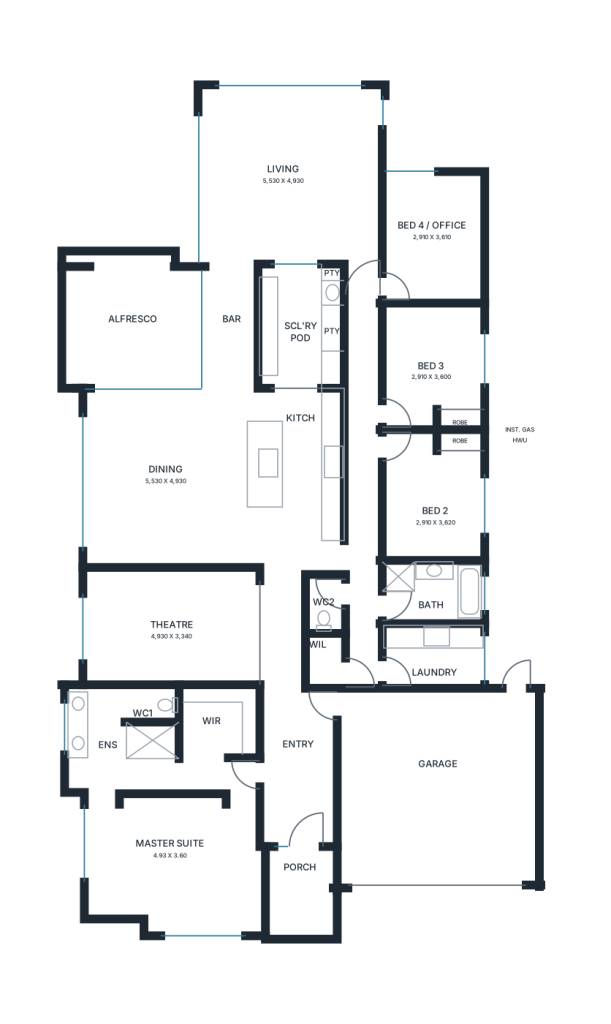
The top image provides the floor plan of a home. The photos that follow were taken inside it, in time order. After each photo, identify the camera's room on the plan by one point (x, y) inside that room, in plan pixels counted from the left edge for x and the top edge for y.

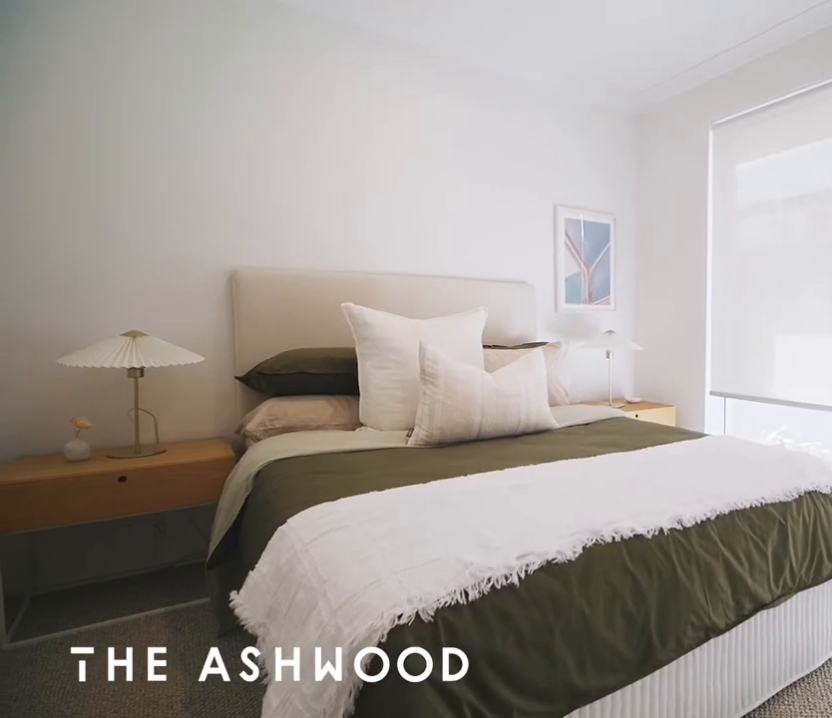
(432, 367)
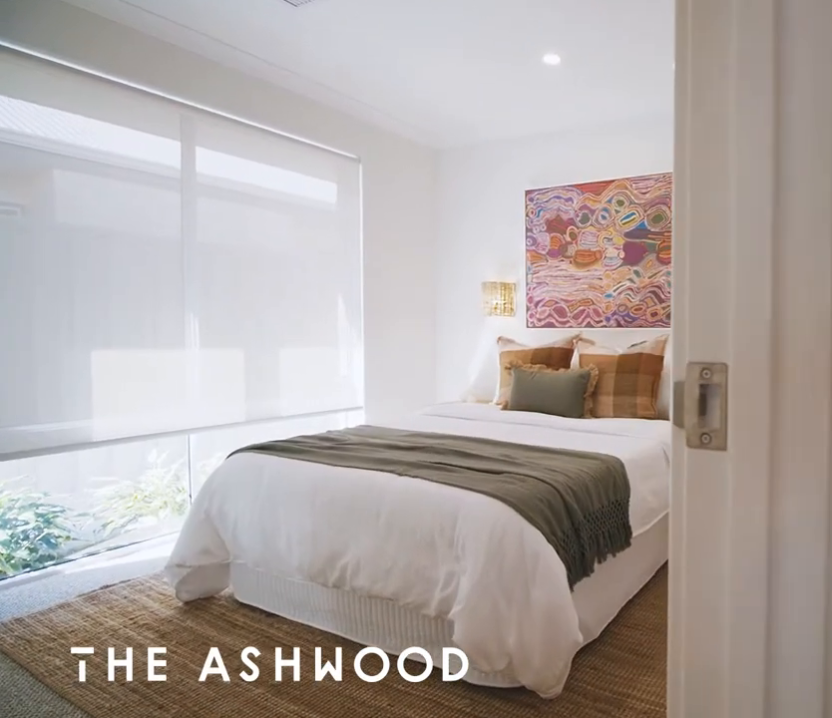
(432, 495)
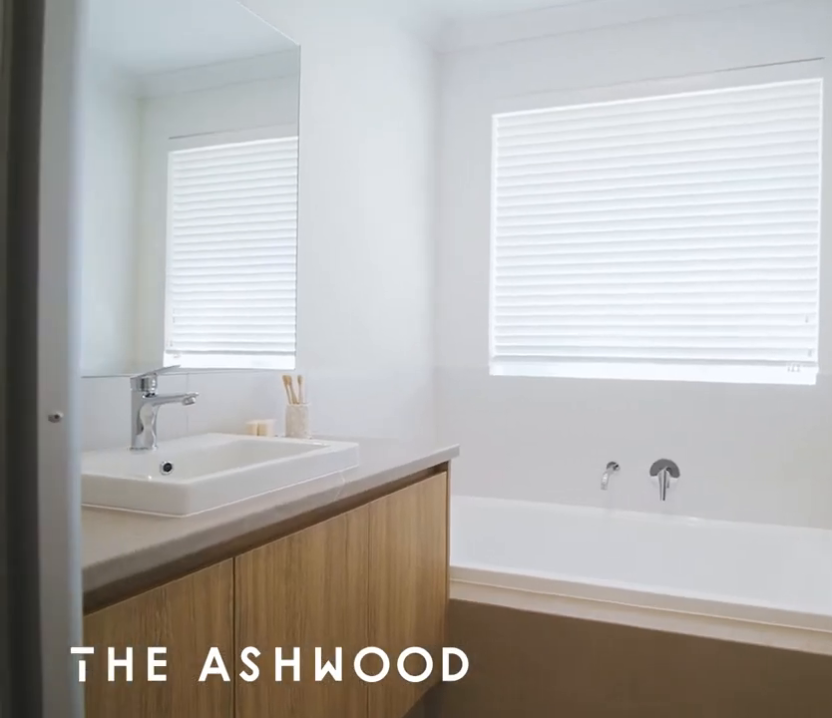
(432, 591)
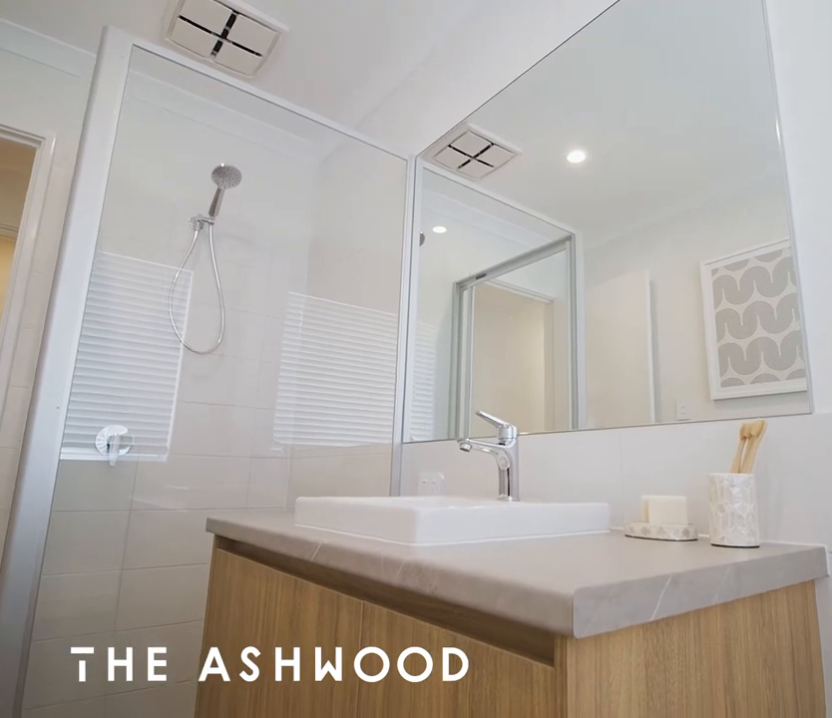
(432, 592)
